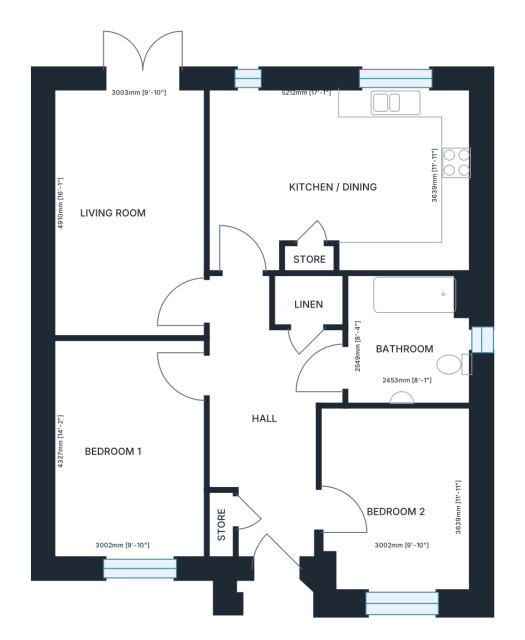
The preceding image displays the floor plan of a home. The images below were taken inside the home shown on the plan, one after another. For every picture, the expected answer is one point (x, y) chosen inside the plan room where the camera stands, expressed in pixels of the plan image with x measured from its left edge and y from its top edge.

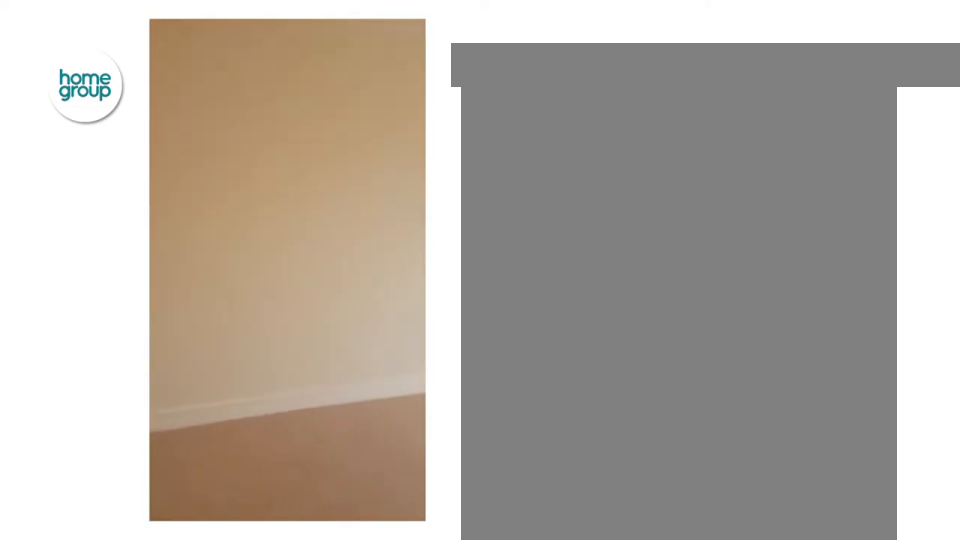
(129, 212)
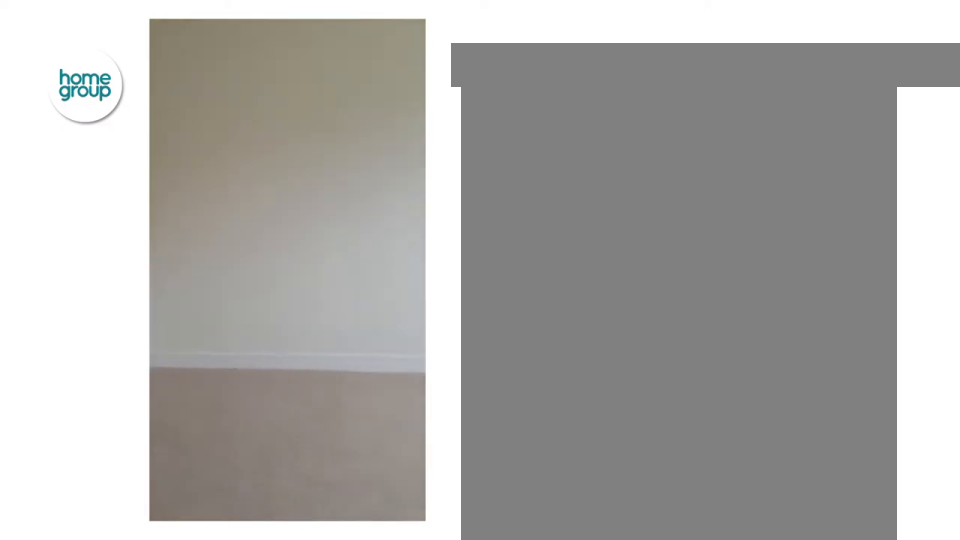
(398, 499)
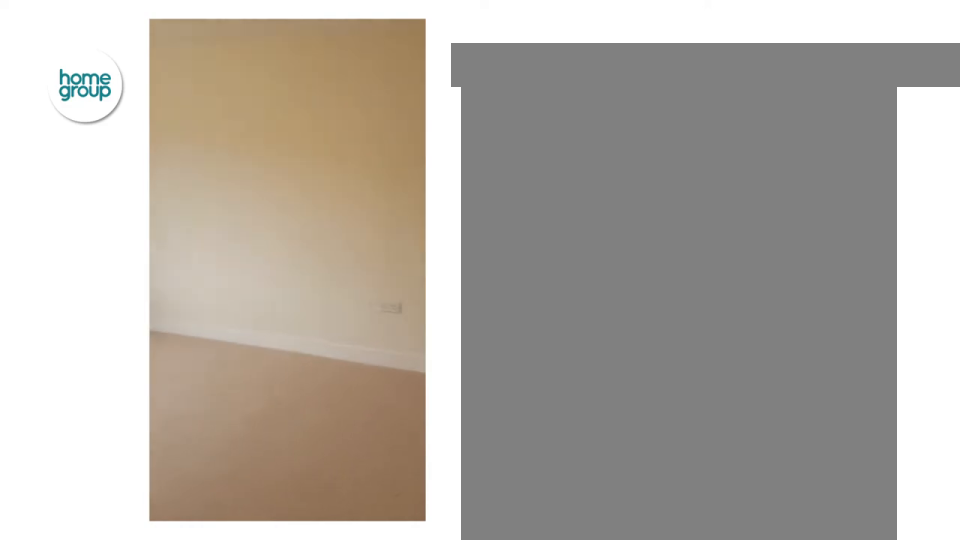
(129, 448)
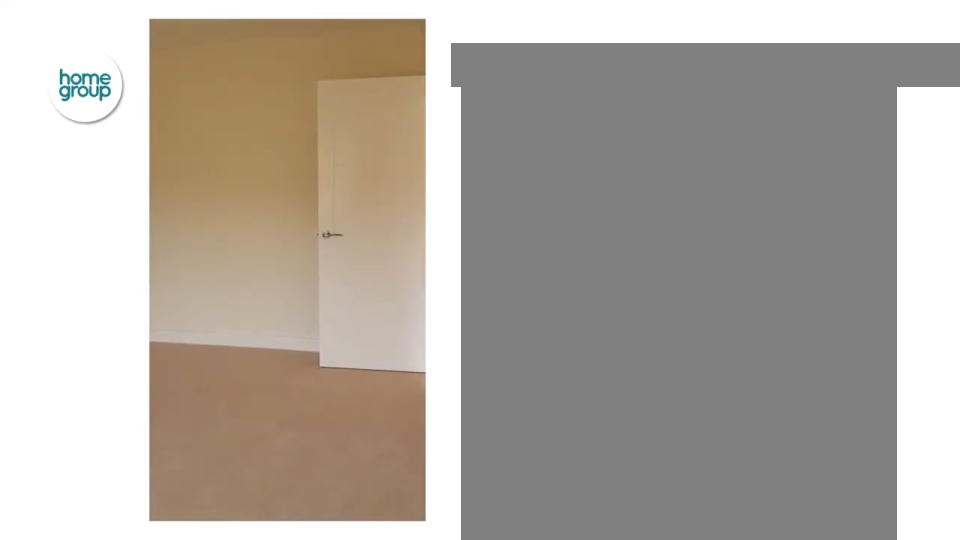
(129, 448)
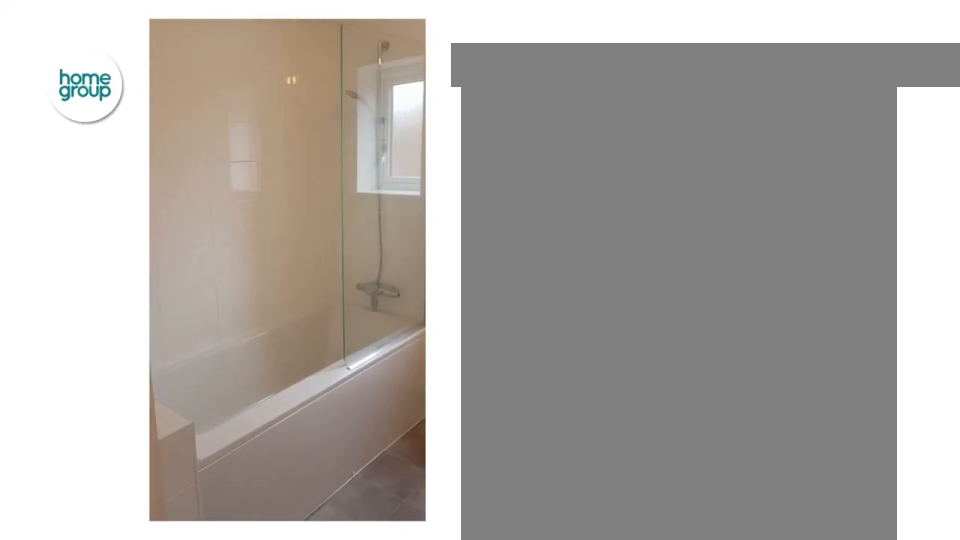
(408, 340)
